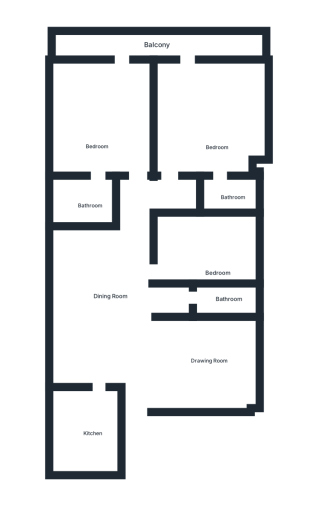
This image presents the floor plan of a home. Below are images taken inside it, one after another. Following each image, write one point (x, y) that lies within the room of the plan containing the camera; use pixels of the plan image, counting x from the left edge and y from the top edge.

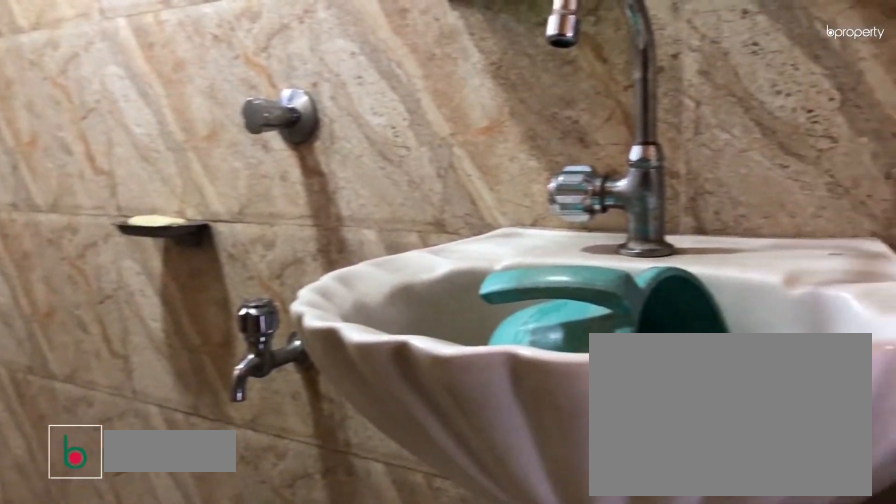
(222, 301)
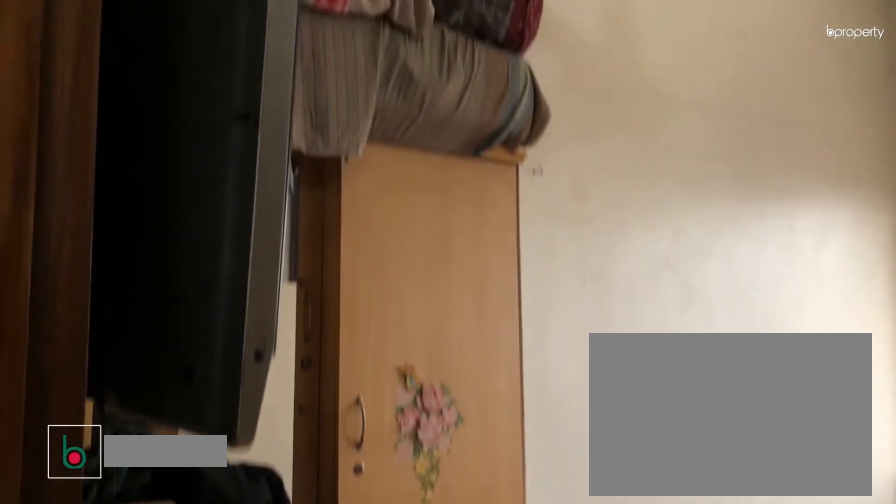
(216, 253)
